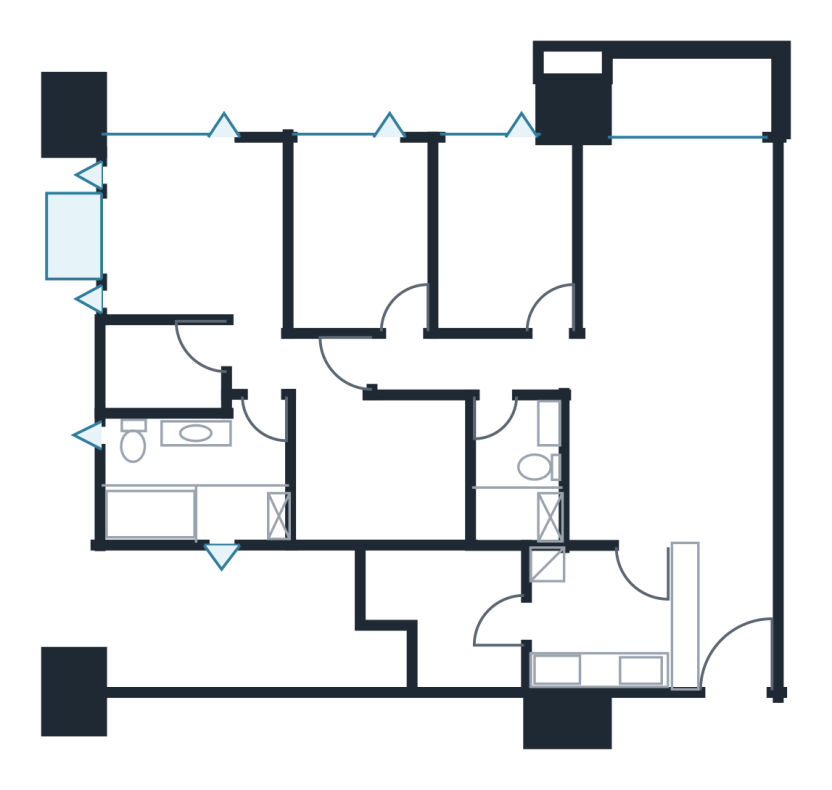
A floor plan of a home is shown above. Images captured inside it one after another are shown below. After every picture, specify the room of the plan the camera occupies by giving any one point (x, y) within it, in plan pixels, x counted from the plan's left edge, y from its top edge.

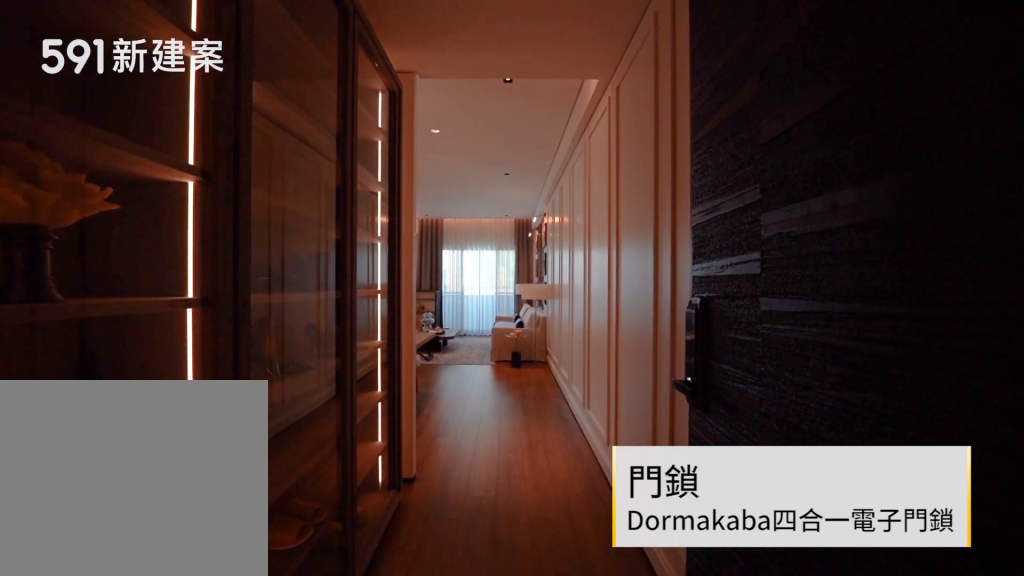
(722, 613)
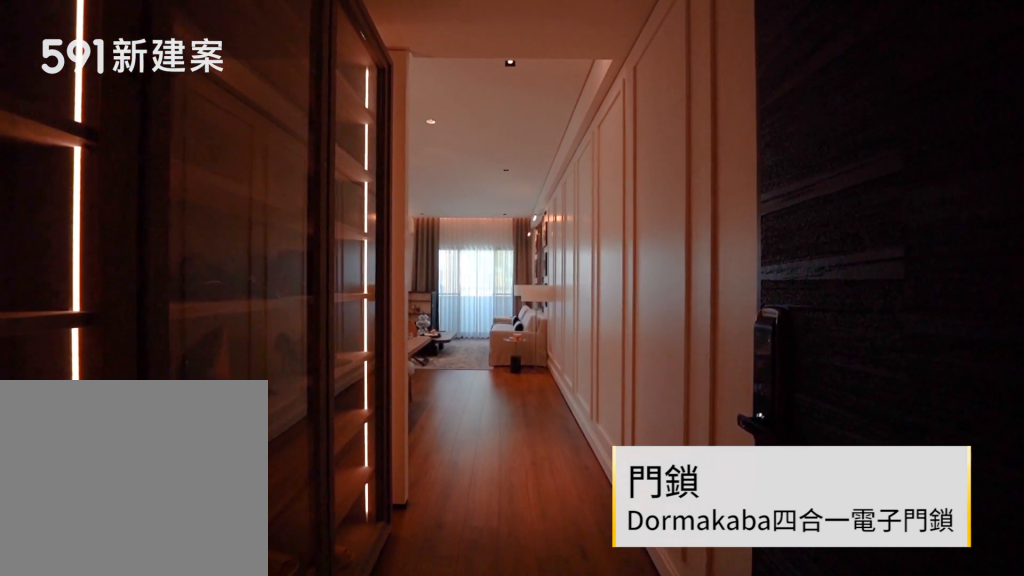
(722, 613)
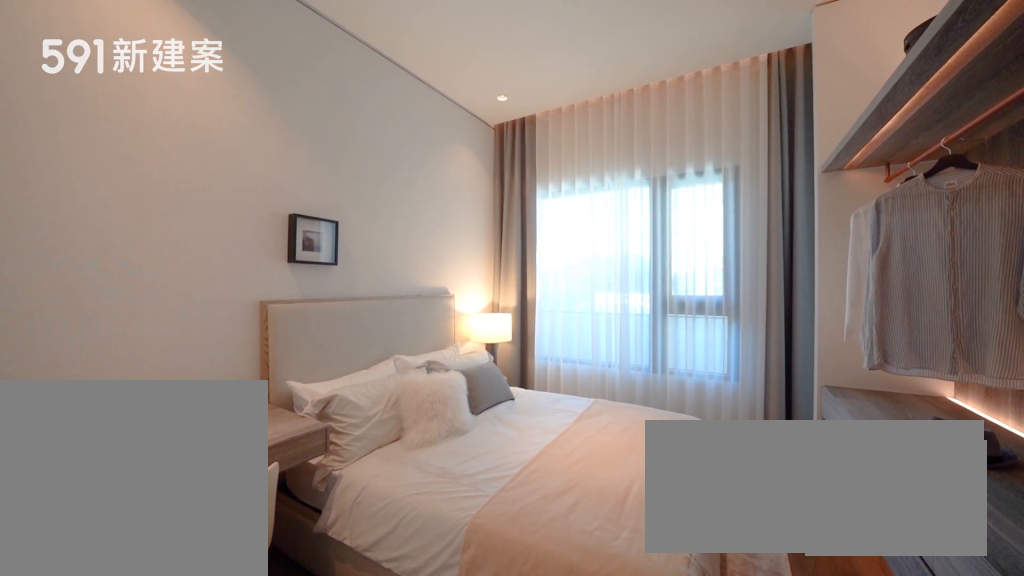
(354, 227)
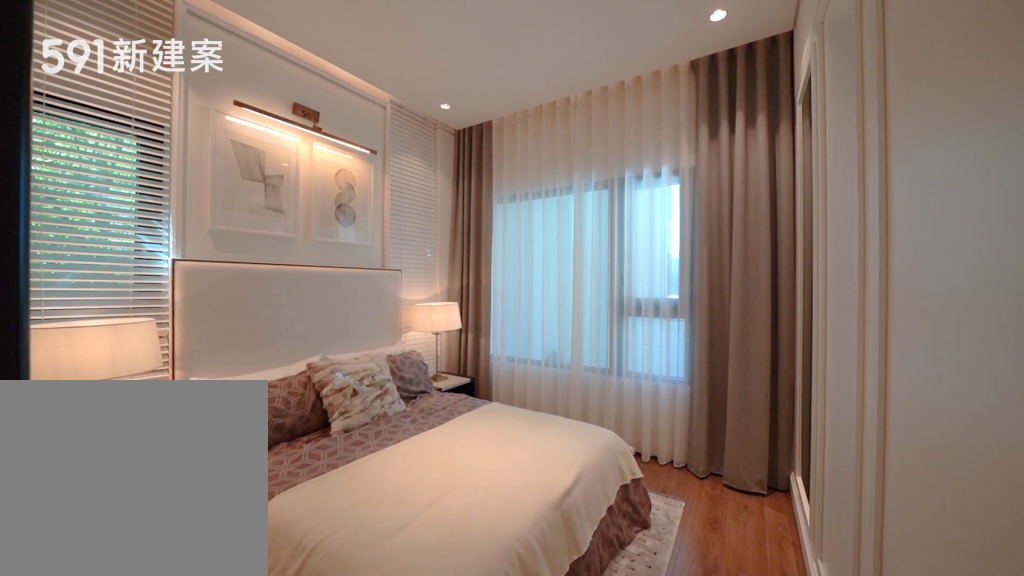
(190, 271)
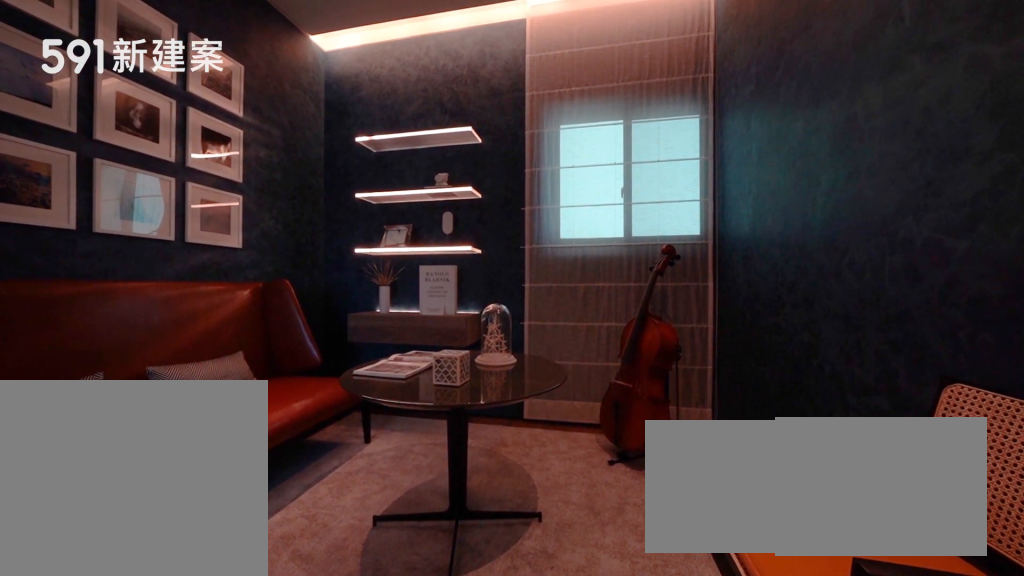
(387, 471)
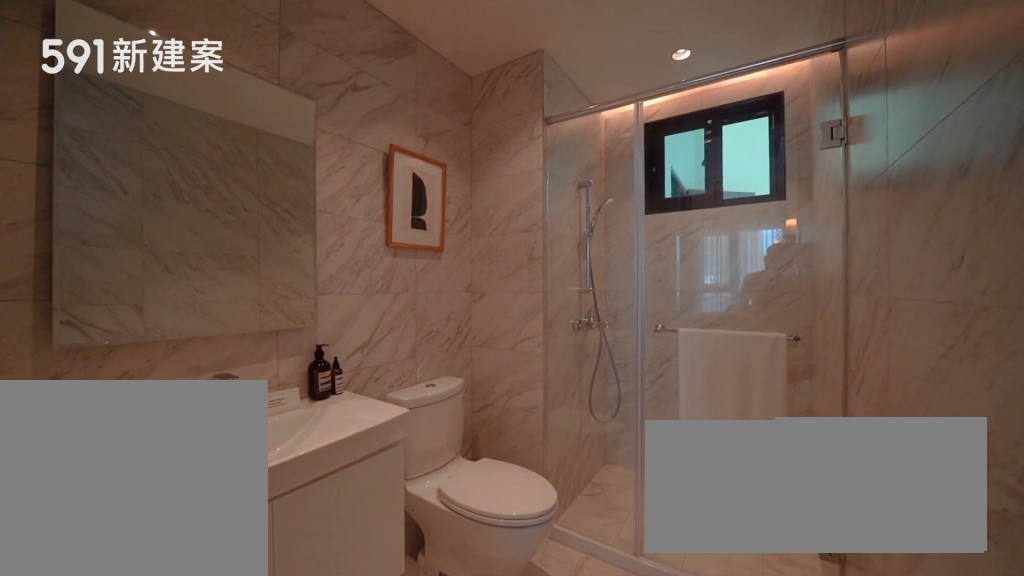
(514, 476)
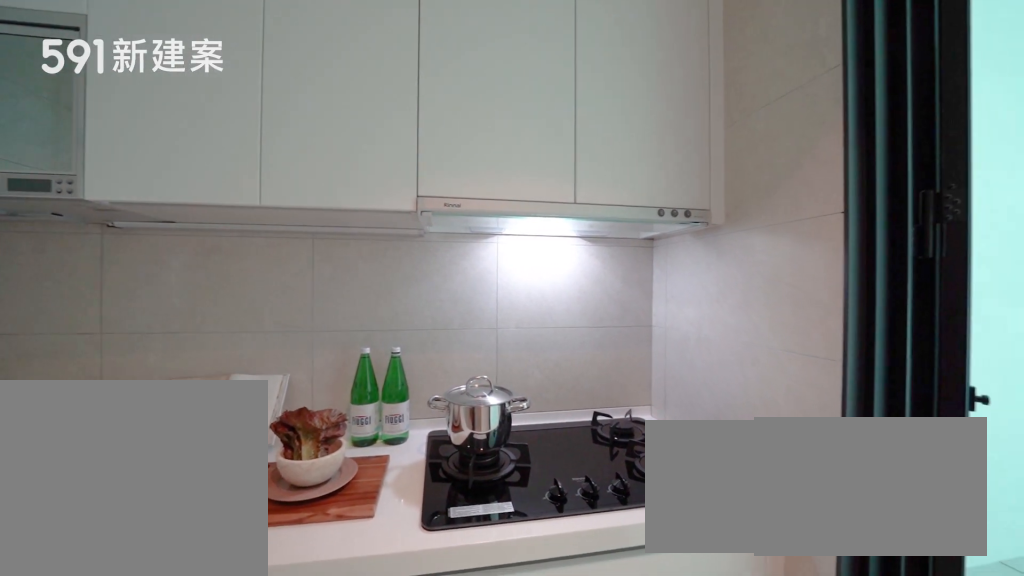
(595, 619)
